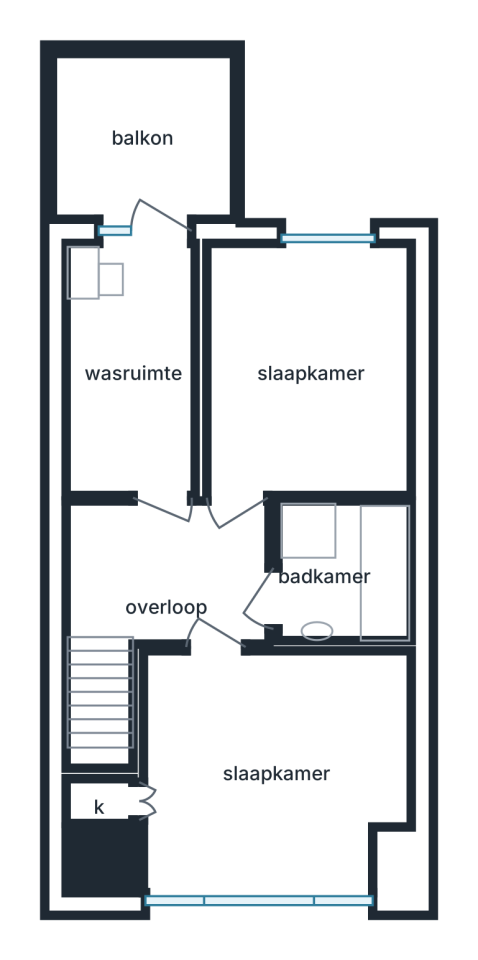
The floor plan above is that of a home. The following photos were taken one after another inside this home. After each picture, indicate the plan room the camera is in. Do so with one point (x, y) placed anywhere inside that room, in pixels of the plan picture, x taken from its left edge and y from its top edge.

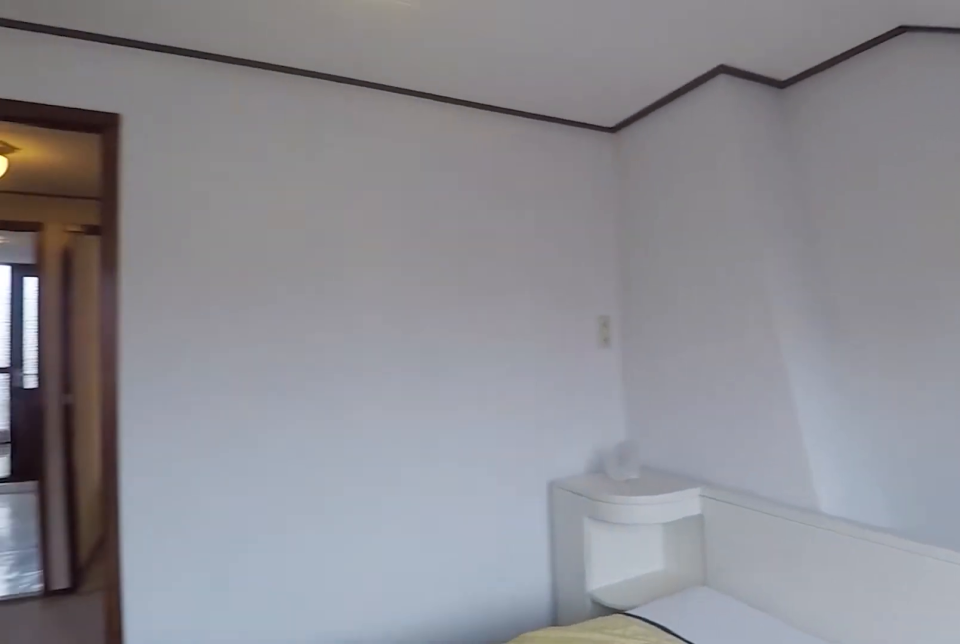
(270, 770)
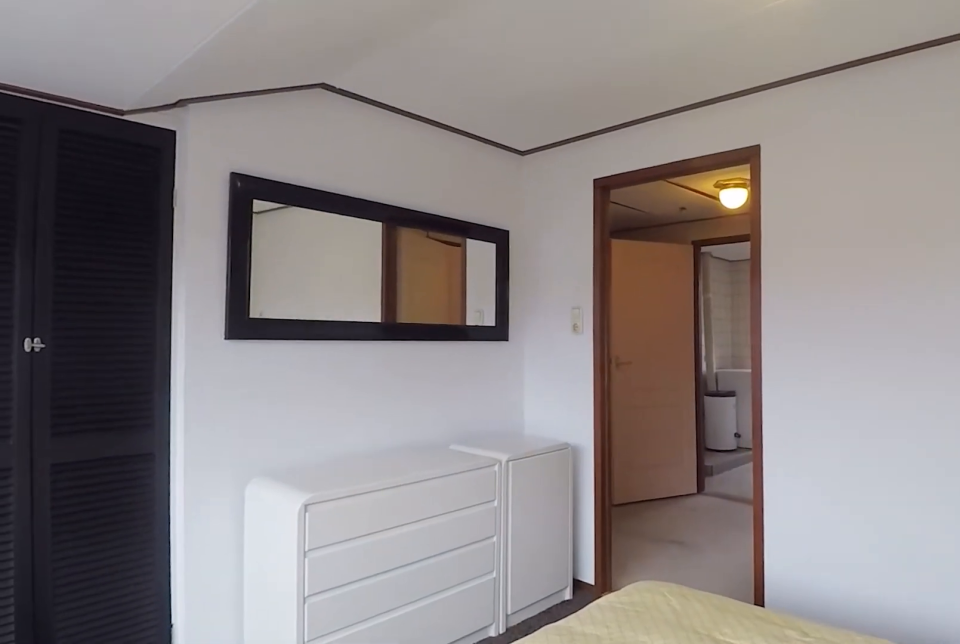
(270, 770)
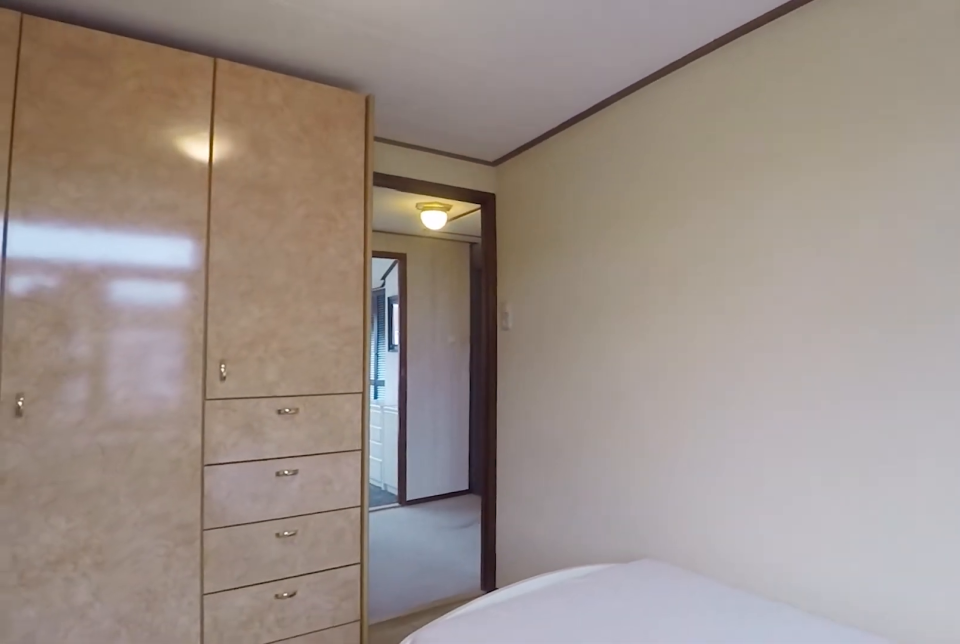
(309, 369)
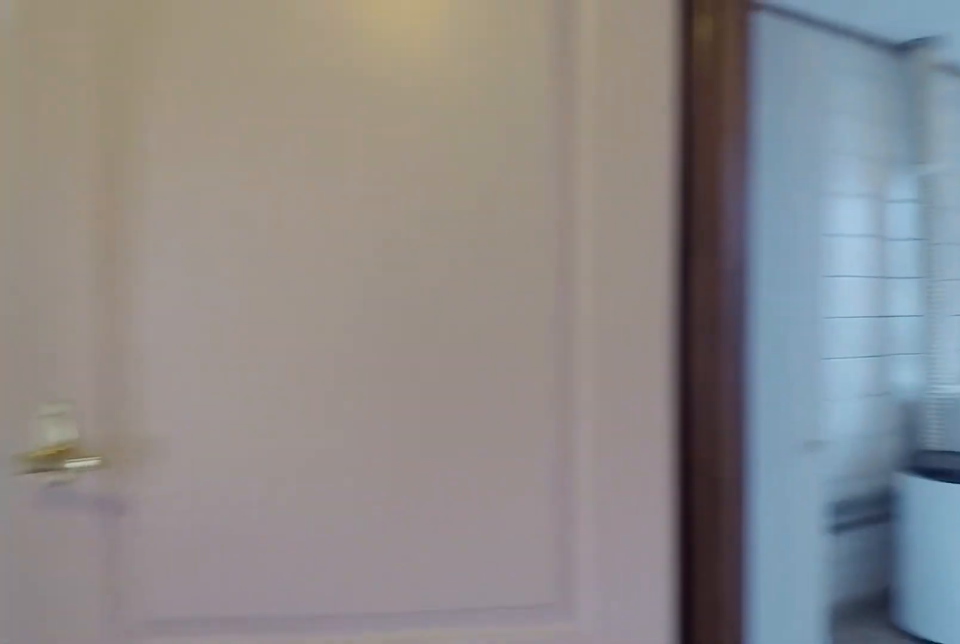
(174, 574)
